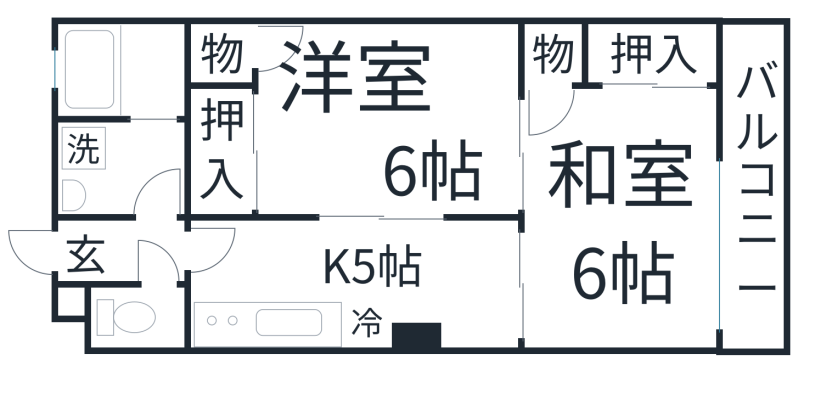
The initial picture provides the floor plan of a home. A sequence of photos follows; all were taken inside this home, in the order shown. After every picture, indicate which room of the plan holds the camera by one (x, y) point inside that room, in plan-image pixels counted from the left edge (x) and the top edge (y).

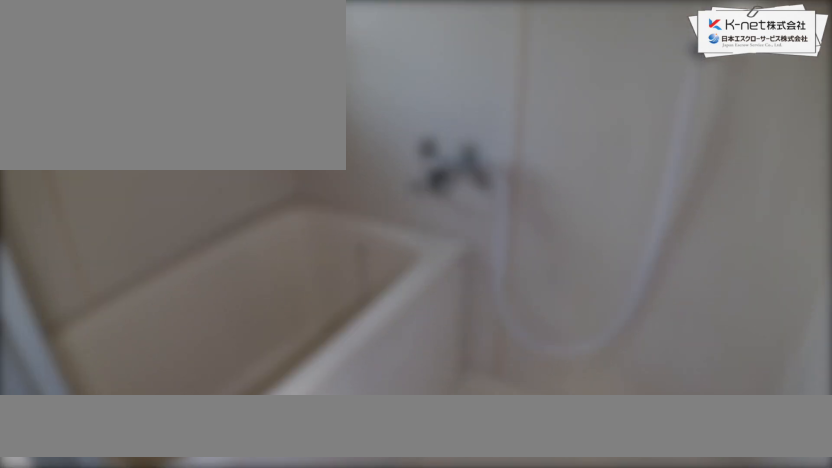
(121, 70)
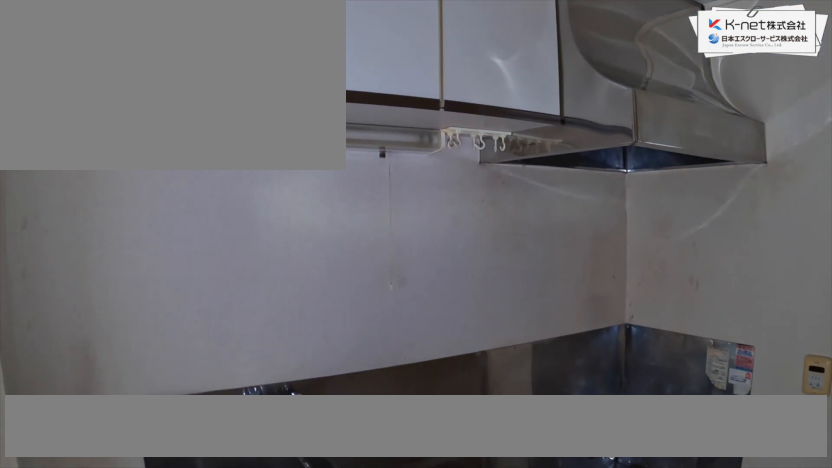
(353, 285)
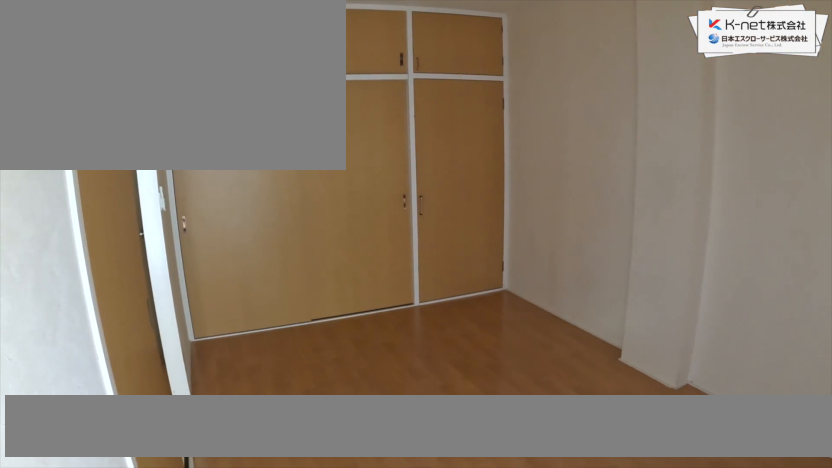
(389, 123)
